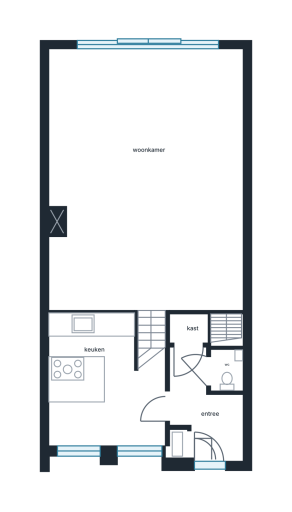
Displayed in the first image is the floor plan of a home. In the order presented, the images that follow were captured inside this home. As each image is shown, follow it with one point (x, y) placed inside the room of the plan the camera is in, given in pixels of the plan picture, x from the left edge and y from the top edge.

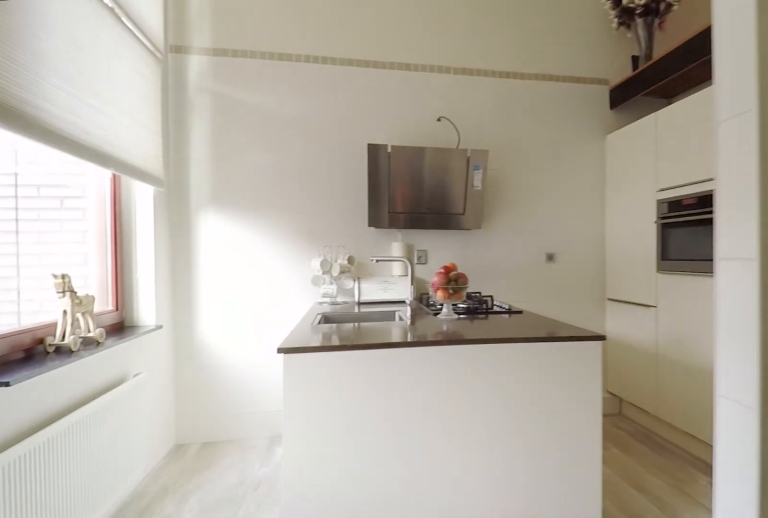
(103, 383)
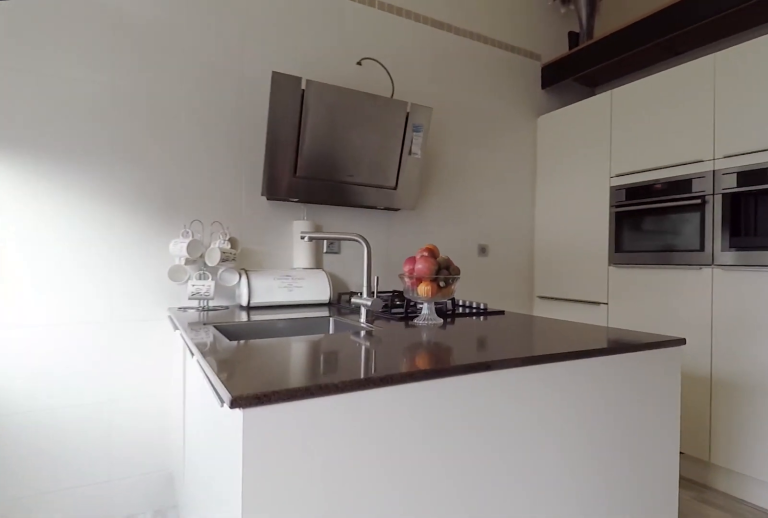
(103, 383)
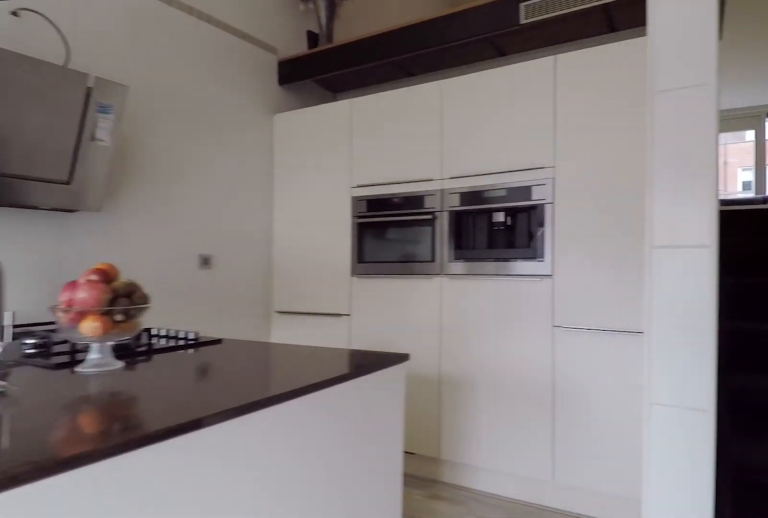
(103, 383)
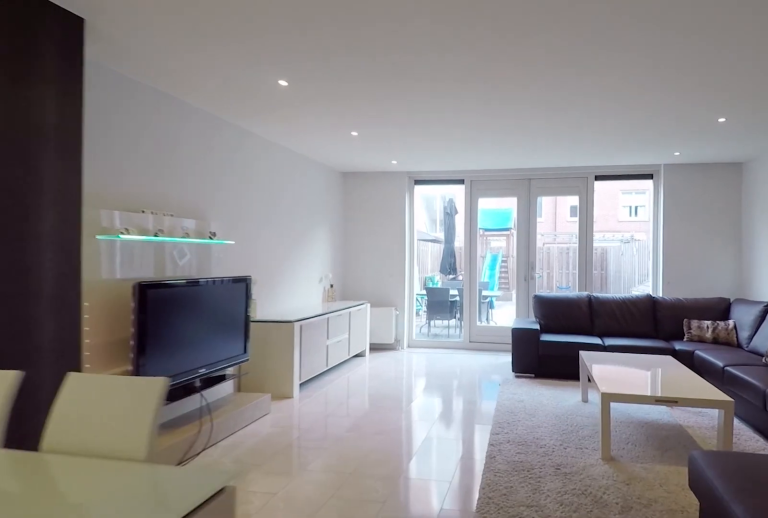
(142, 163)
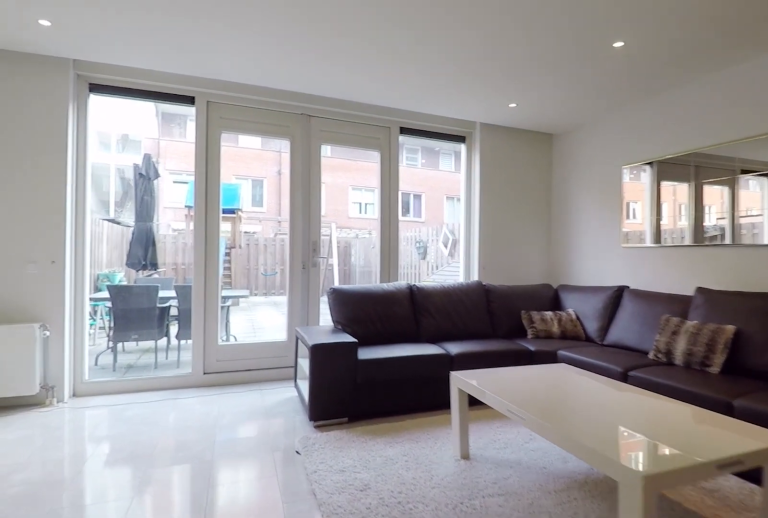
(142, 163)
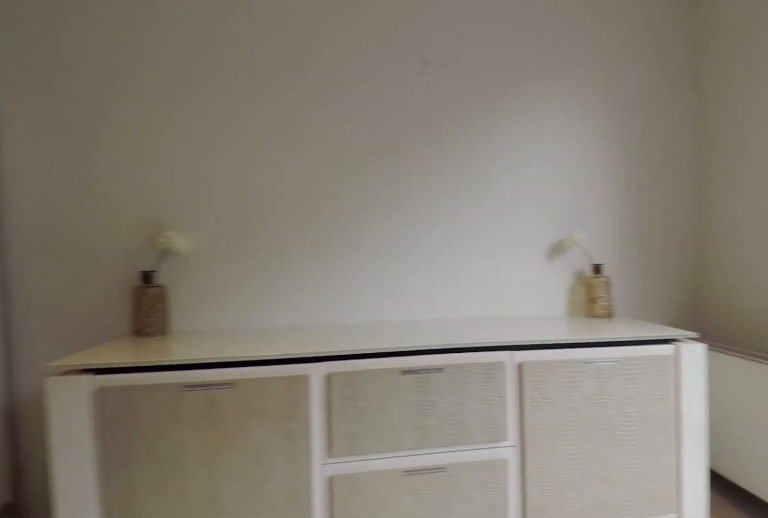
(142, 163)
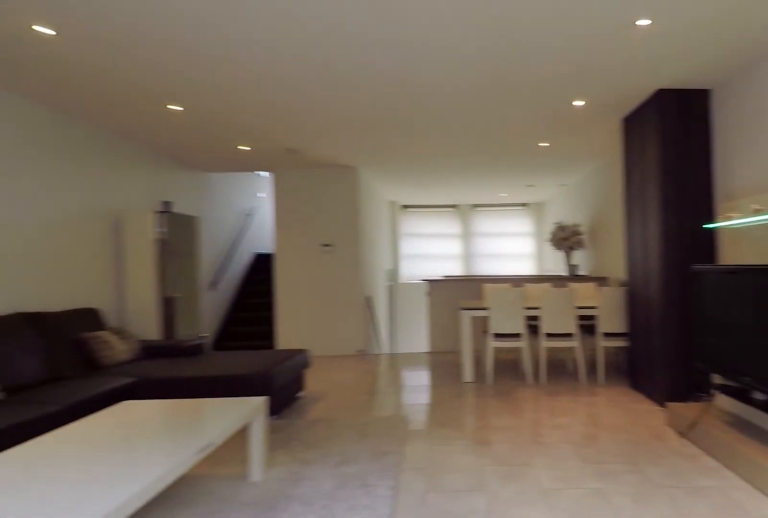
(142, 163)
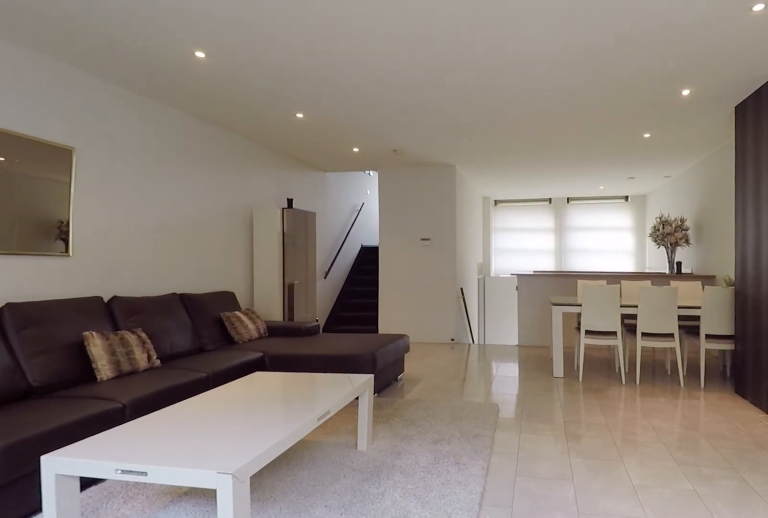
(142, 163)
